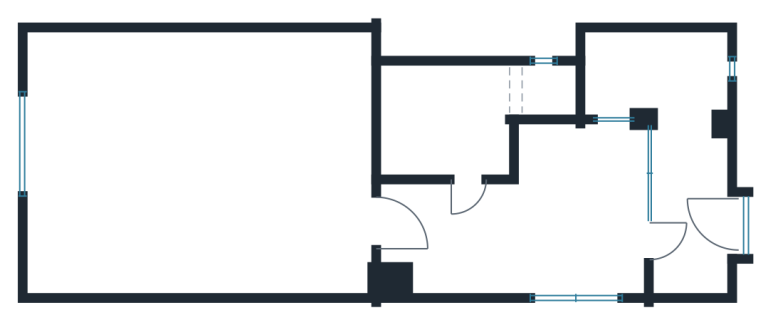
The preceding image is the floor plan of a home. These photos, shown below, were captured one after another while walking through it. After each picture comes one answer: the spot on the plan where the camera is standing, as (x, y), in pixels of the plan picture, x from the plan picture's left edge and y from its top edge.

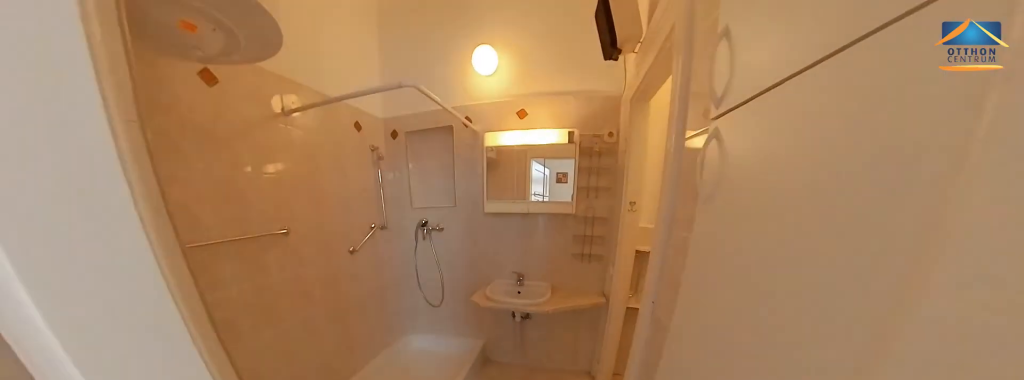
(472, 198)
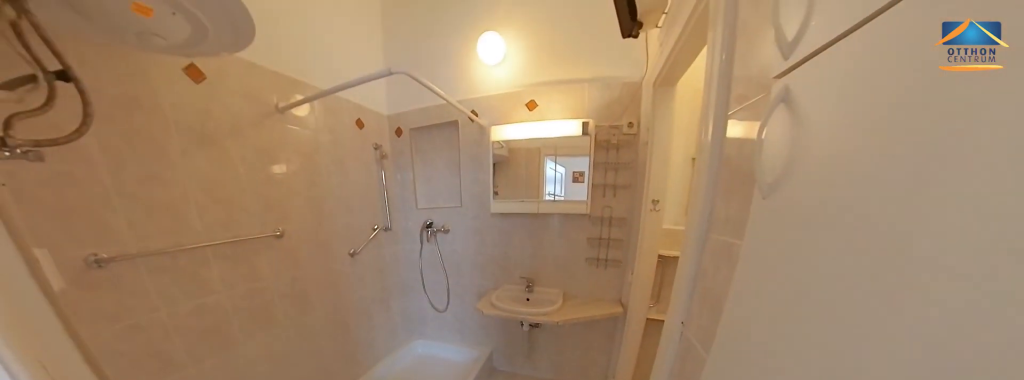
(472, 168)
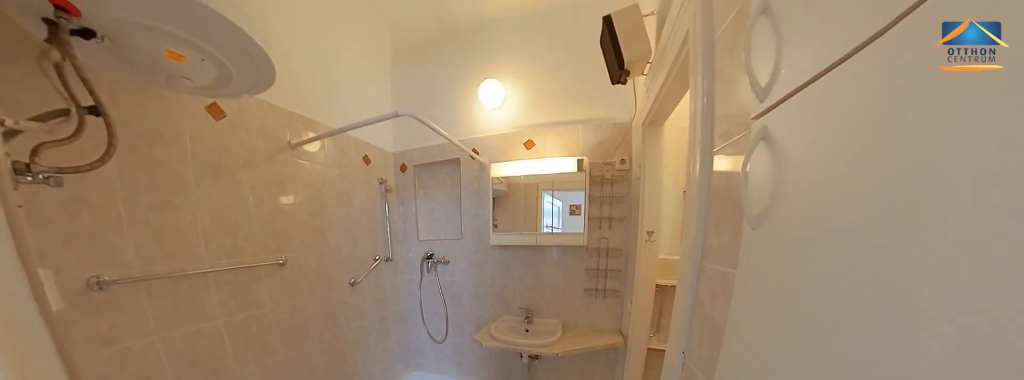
(472, 144)
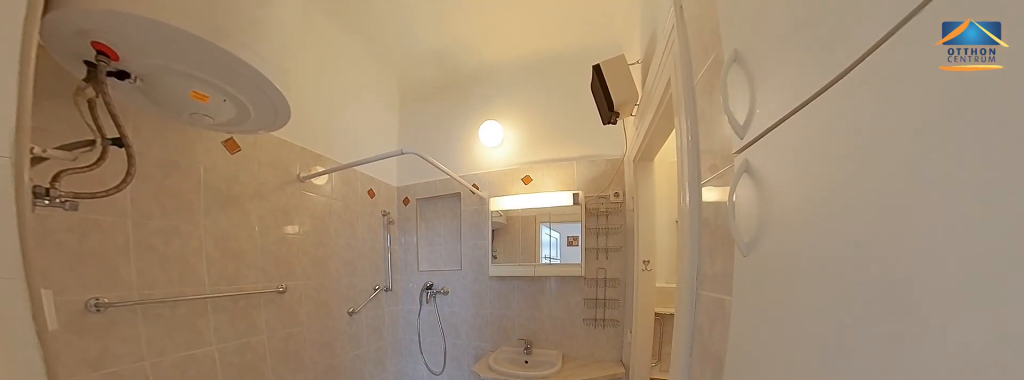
(472, 123)
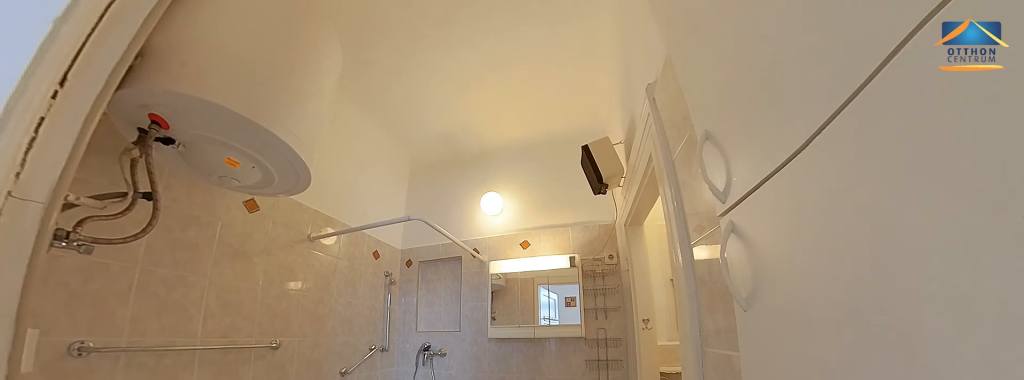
(472, 123)
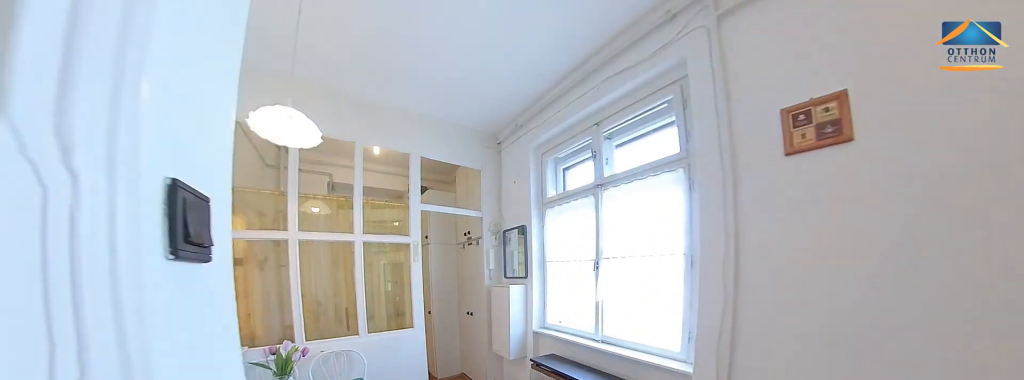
(472, 201)
